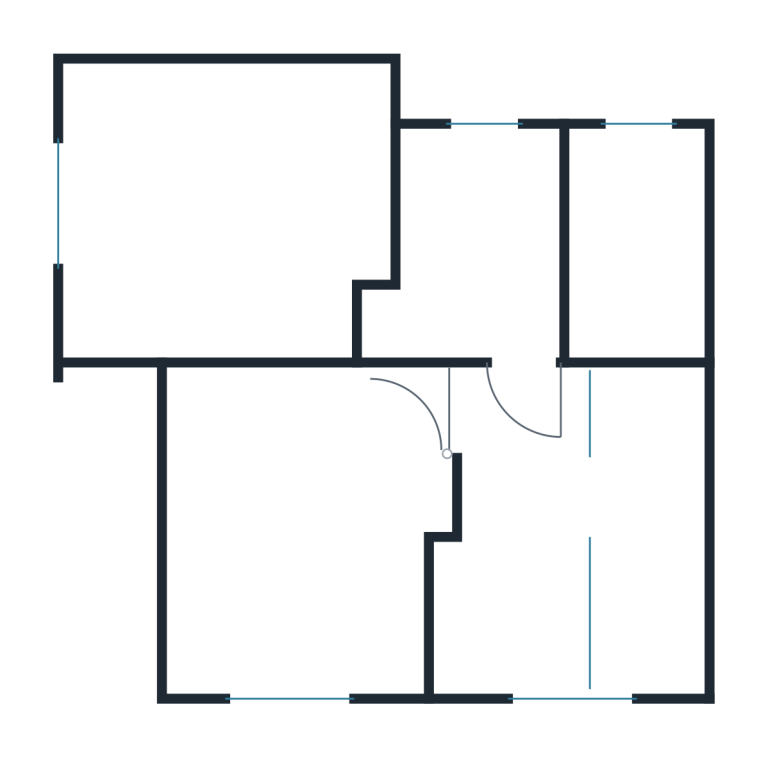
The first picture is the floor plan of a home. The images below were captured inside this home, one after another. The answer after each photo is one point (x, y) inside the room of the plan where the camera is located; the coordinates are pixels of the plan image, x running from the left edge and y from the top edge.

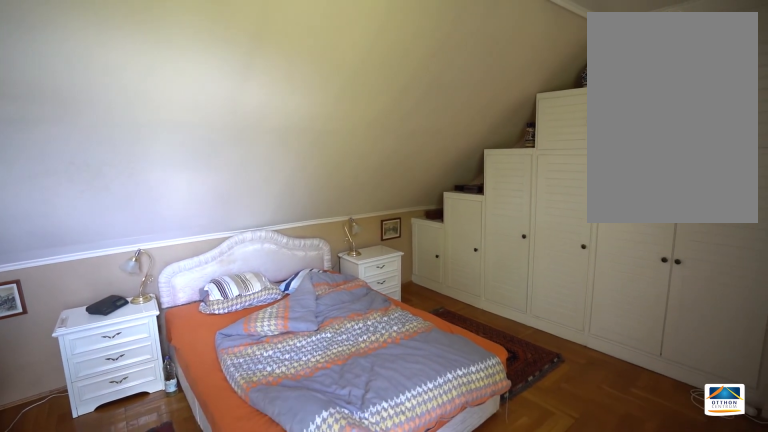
(238, 220)
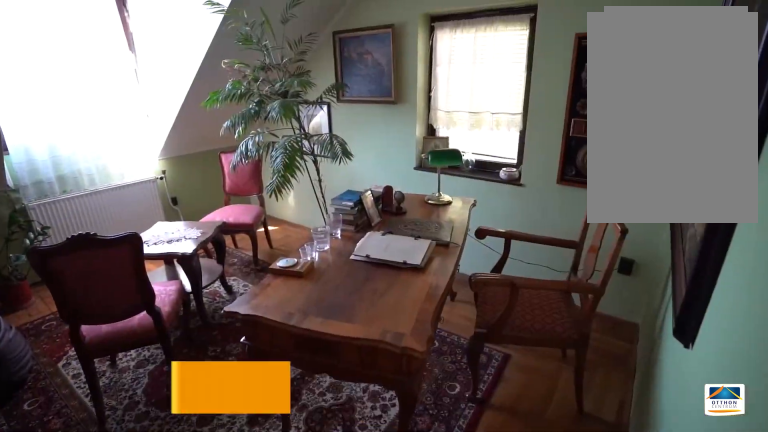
(294, 530)
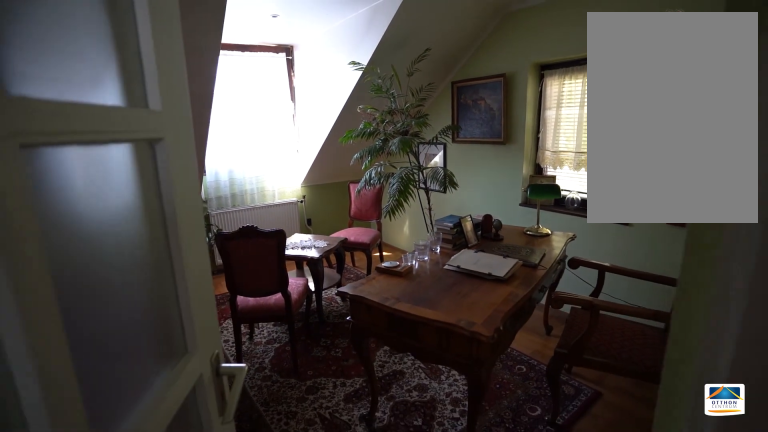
(294, 530)
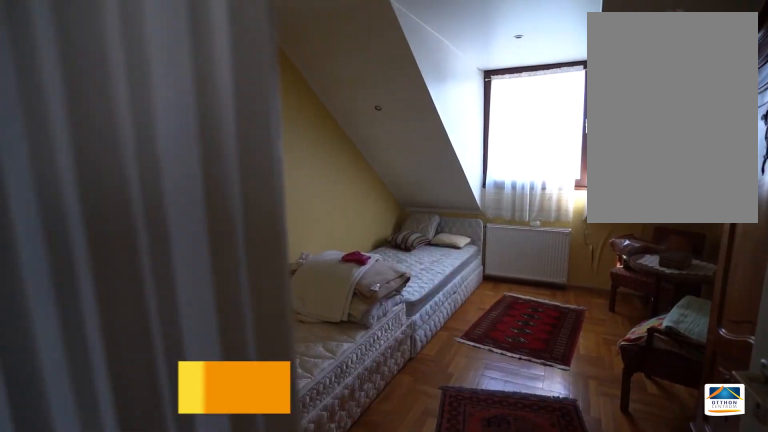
(526, 517)
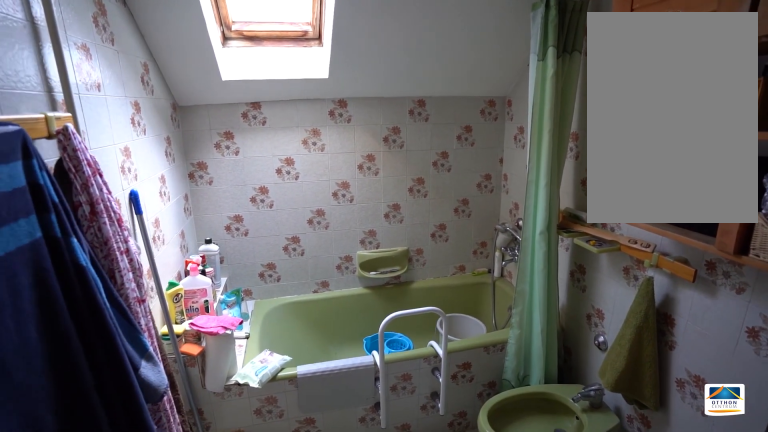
(646, 233)
